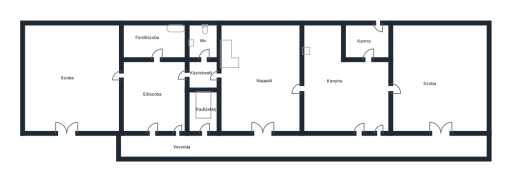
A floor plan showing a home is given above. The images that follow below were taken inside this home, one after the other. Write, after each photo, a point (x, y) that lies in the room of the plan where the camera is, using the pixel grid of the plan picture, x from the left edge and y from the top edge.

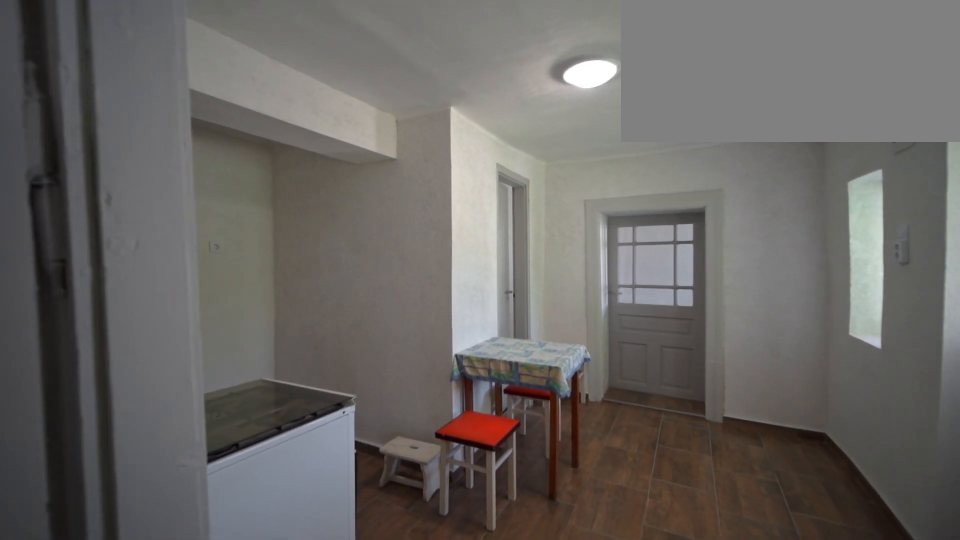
(345, 81)
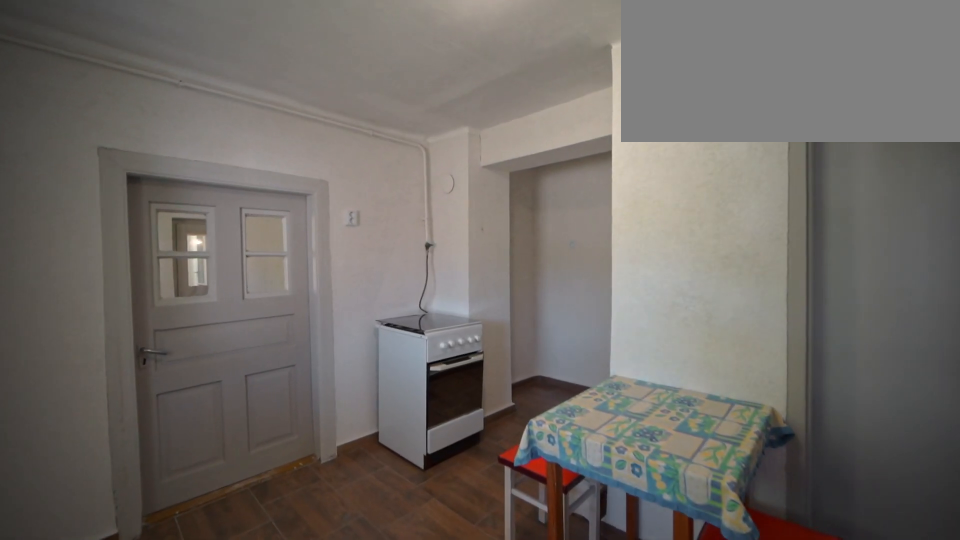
(345, 80)
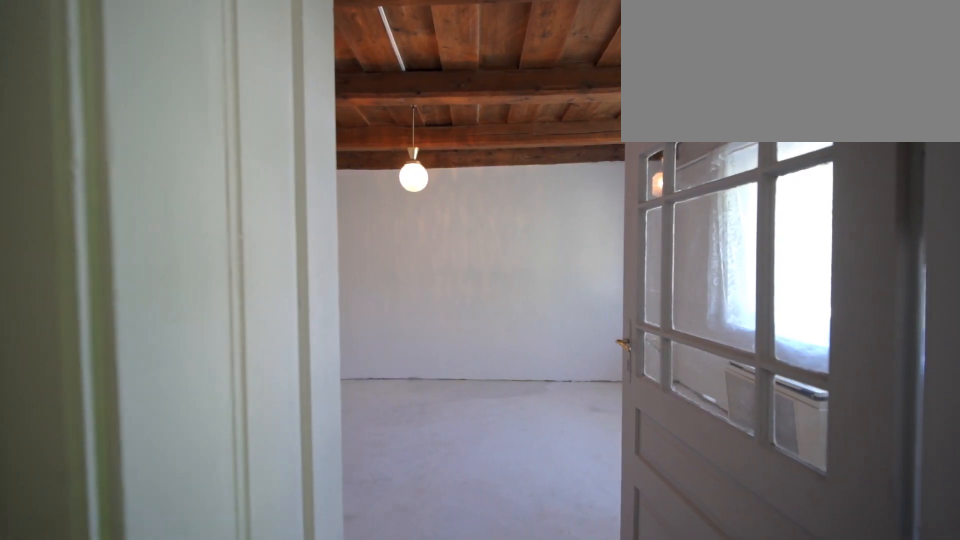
(443, 79)
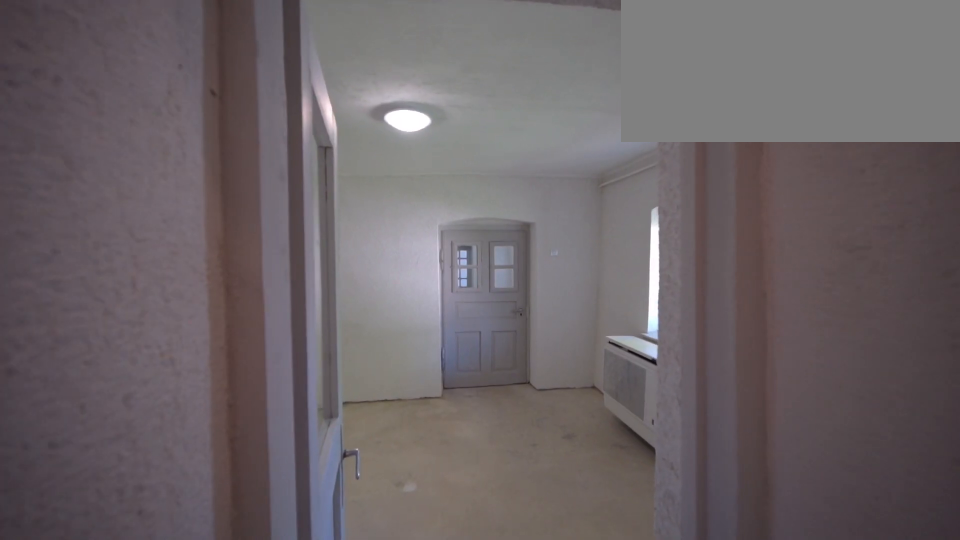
(257, 81)
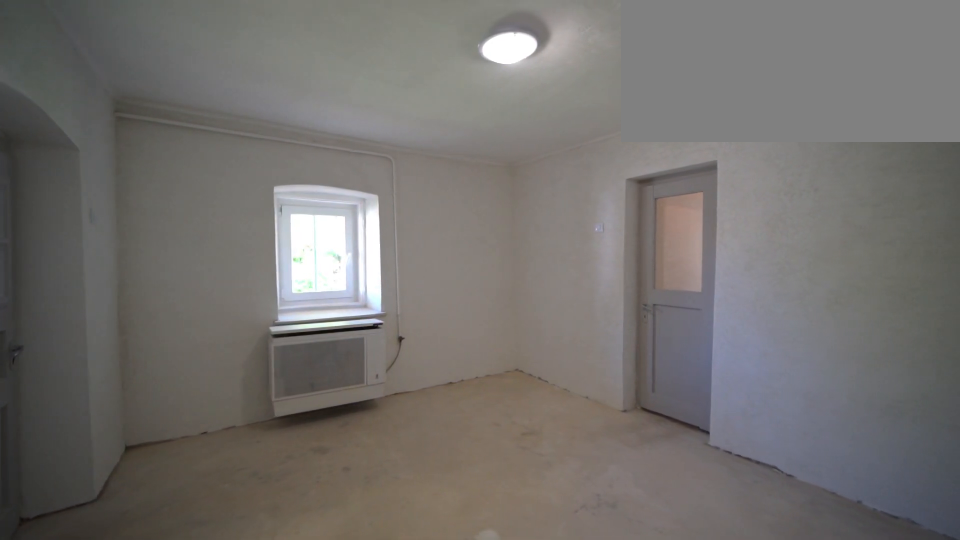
(257, 81)
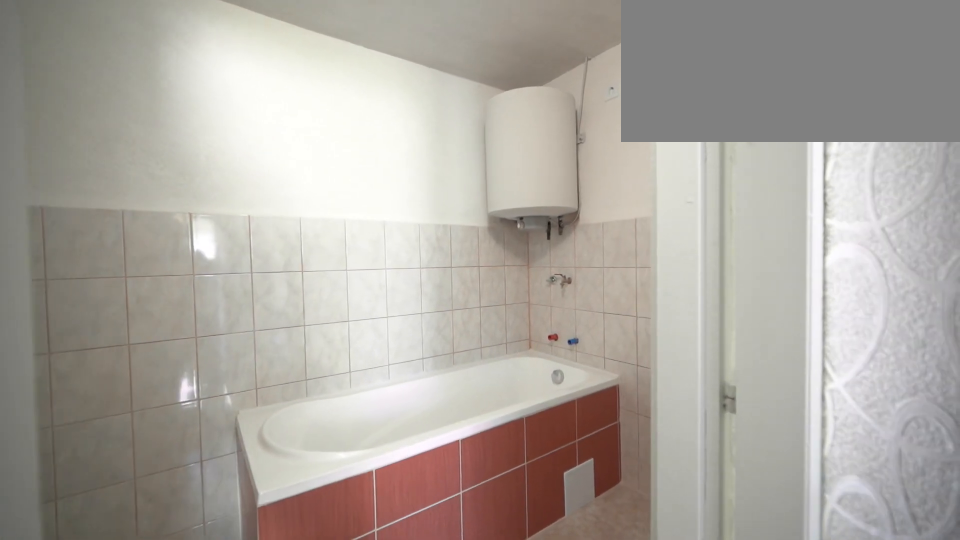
(155, 41)
